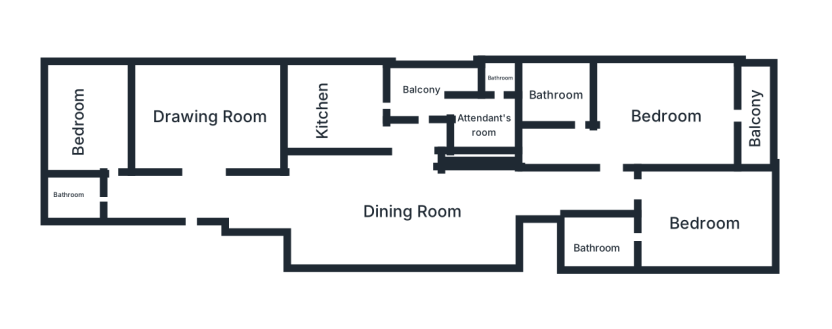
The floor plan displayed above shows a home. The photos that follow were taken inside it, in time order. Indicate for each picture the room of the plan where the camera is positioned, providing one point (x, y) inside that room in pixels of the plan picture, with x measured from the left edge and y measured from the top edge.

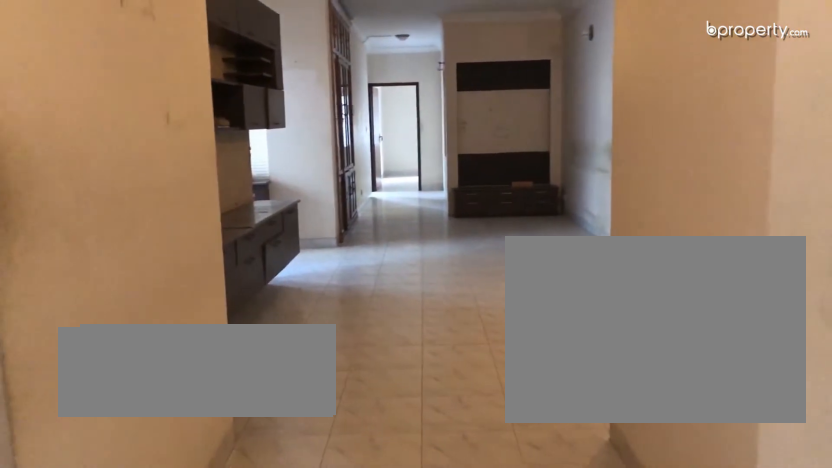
(198, 183)
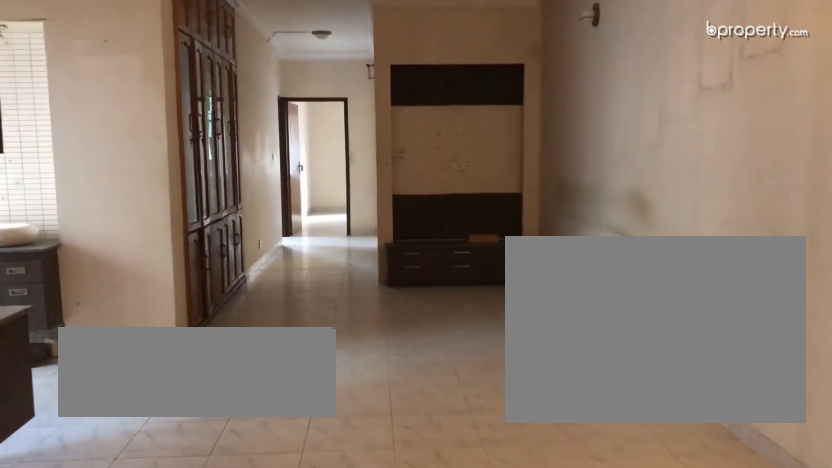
(347, 204)
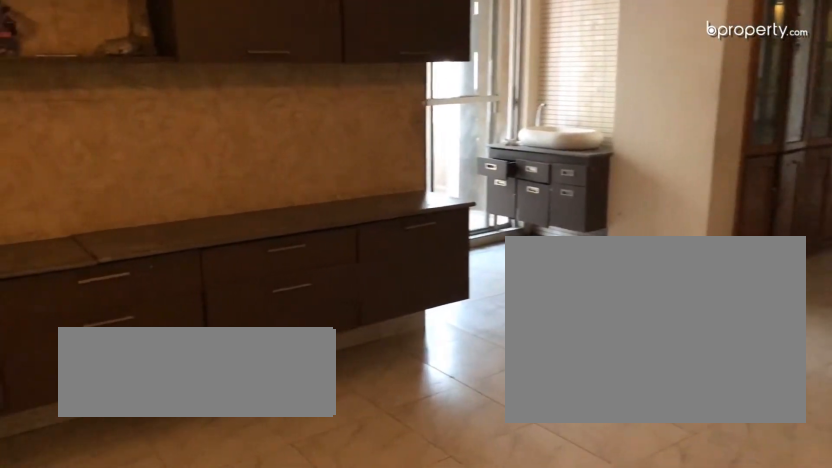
(347, 204)
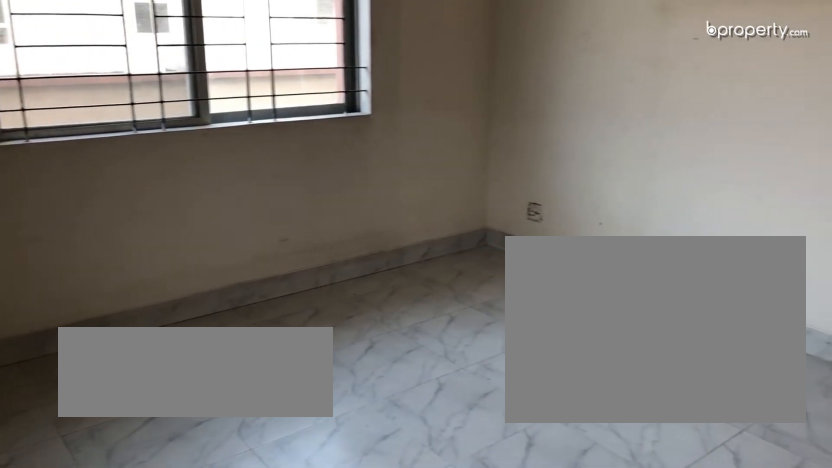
(77, 115)
